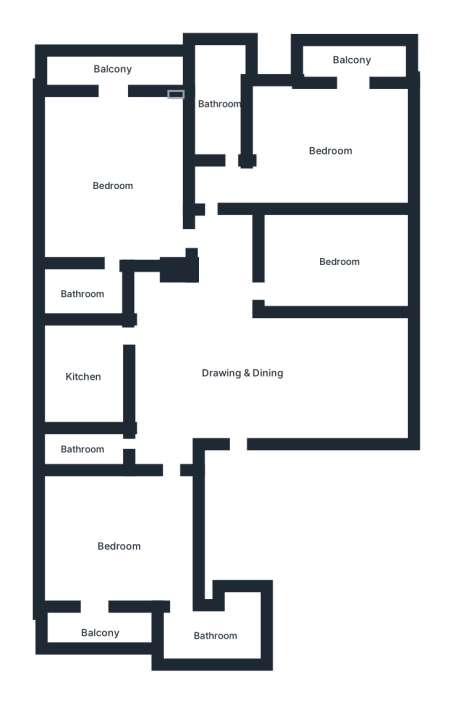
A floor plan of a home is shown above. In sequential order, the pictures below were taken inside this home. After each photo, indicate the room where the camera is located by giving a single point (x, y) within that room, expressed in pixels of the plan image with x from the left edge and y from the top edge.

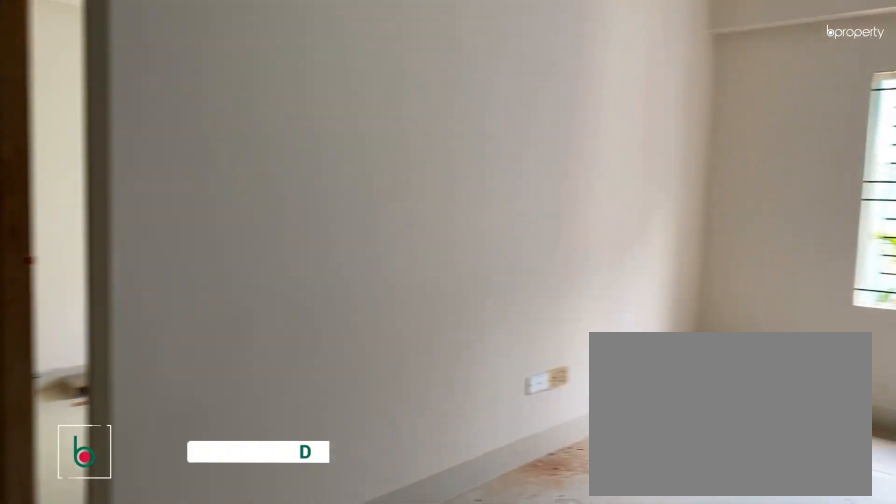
(243, 372)
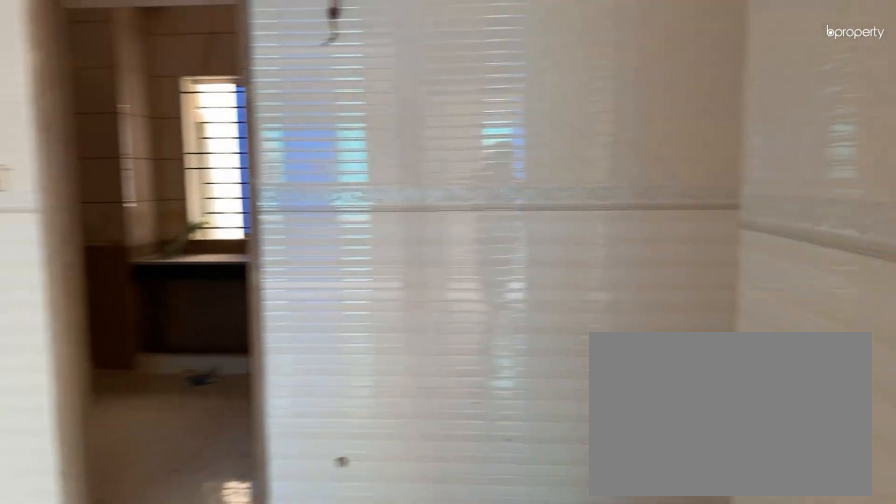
(243, 372)
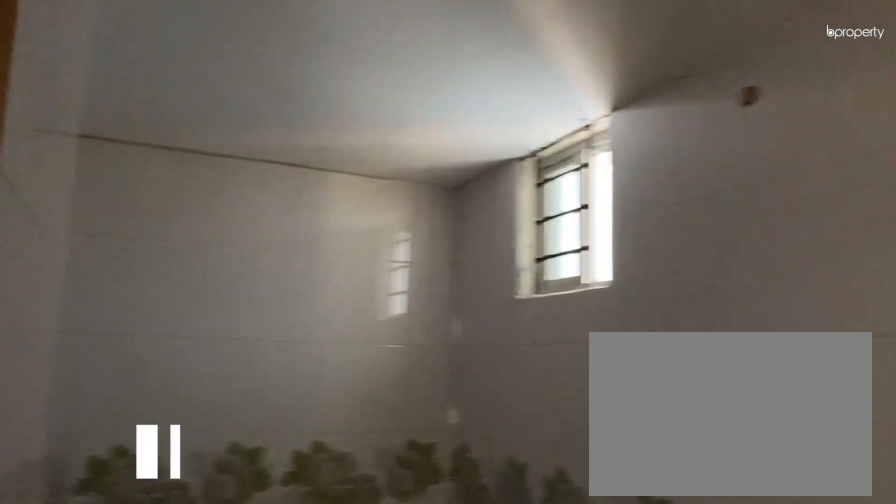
(214, 634)
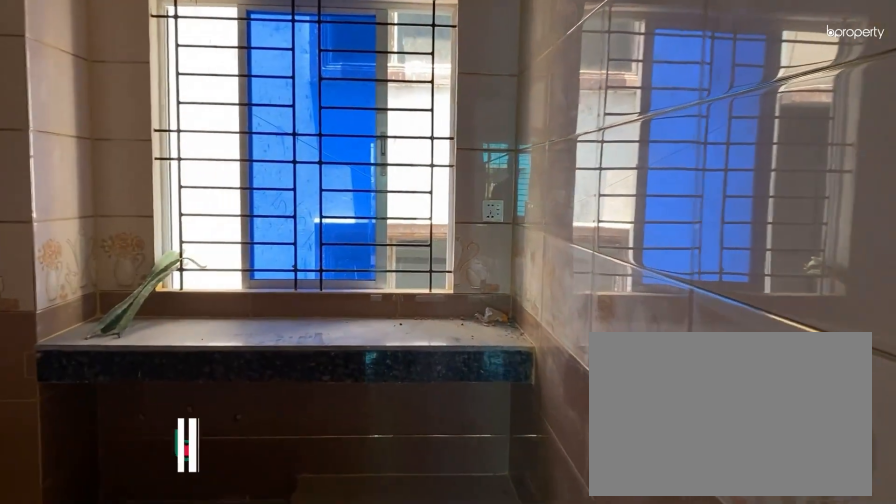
(84, 378)
